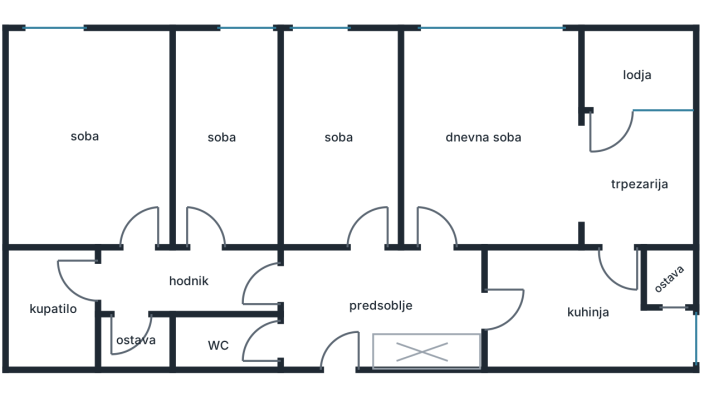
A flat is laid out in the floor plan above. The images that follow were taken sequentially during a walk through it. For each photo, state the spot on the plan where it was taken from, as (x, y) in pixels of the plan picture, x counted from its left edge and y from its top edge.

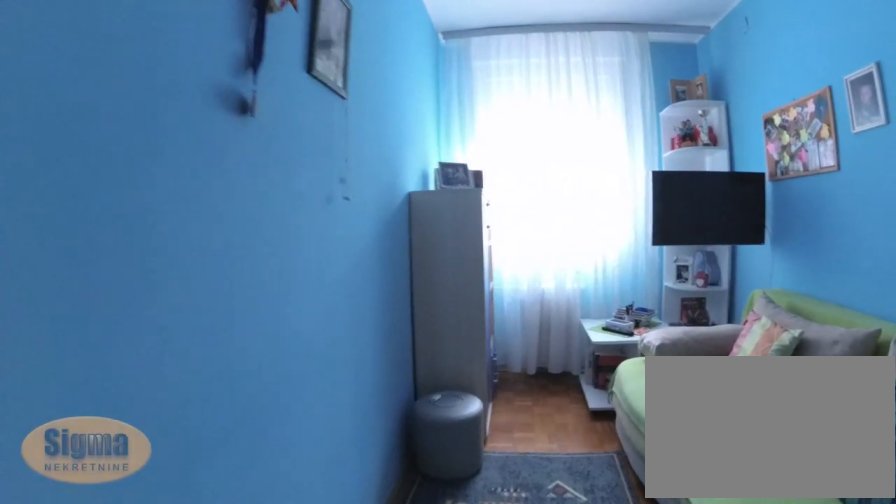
(366, 209)
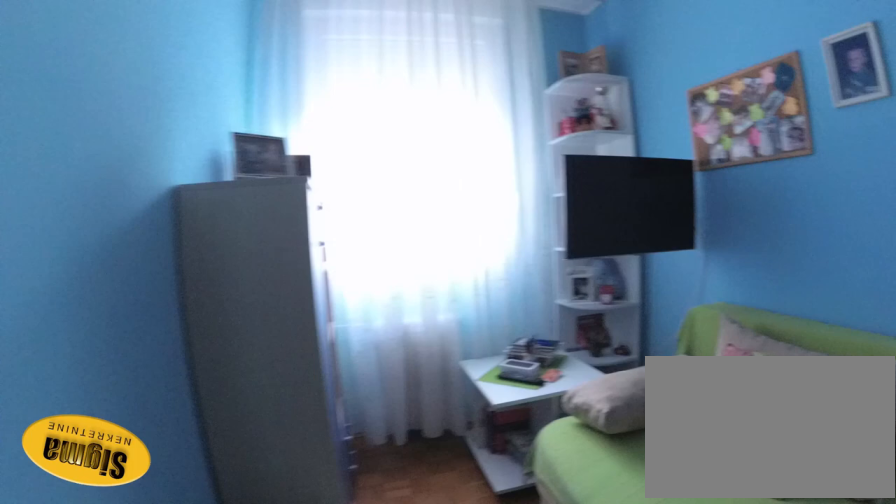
(369, 159)
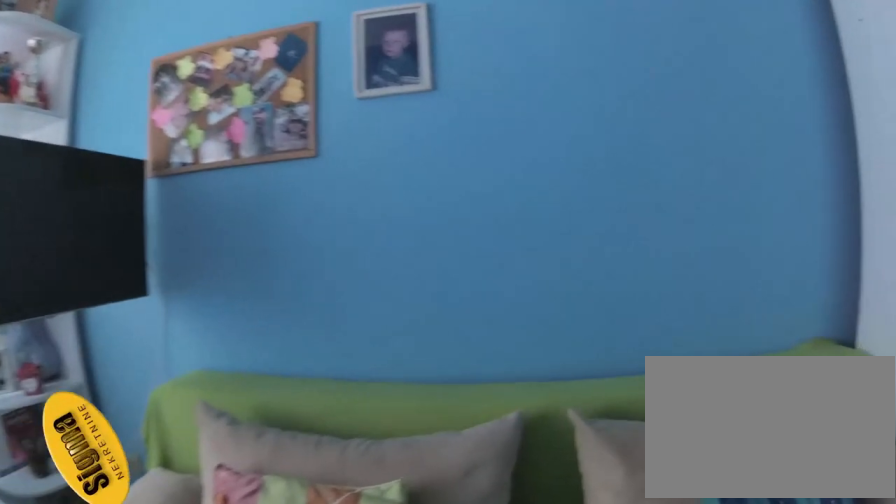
(352, 134)
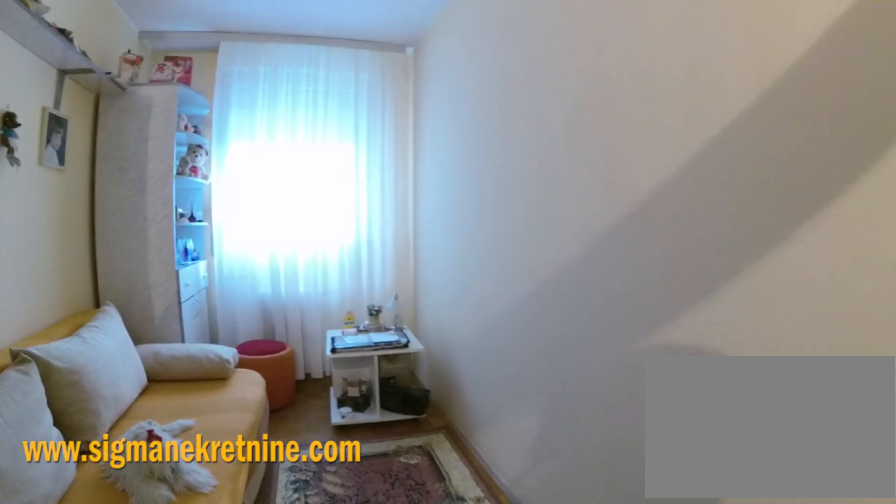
(239, 221)
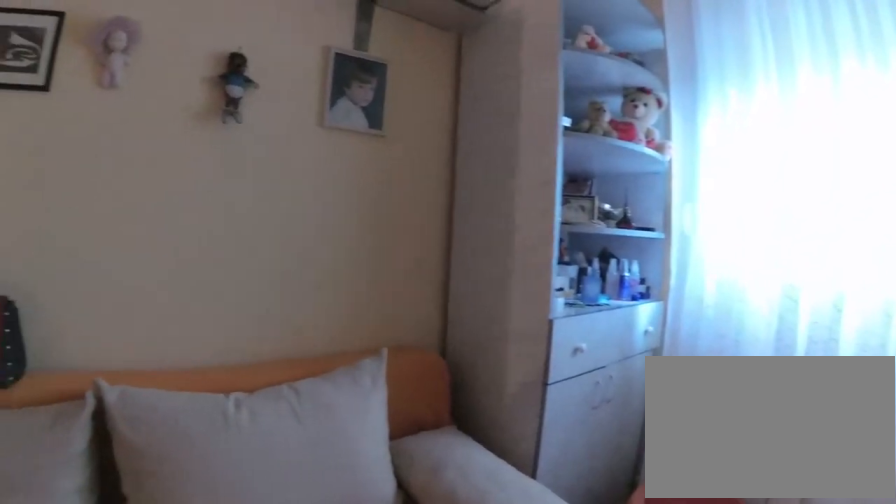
(250, 134)
